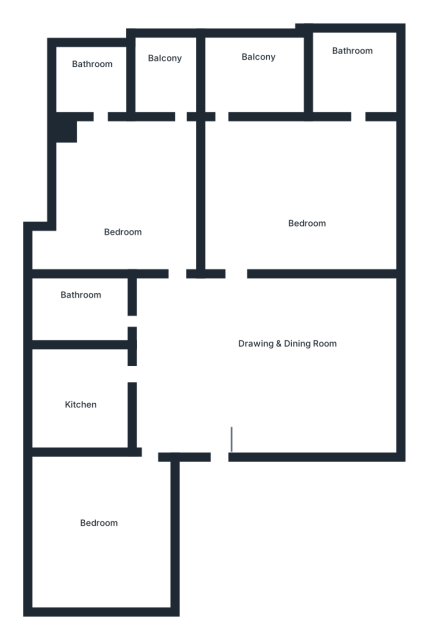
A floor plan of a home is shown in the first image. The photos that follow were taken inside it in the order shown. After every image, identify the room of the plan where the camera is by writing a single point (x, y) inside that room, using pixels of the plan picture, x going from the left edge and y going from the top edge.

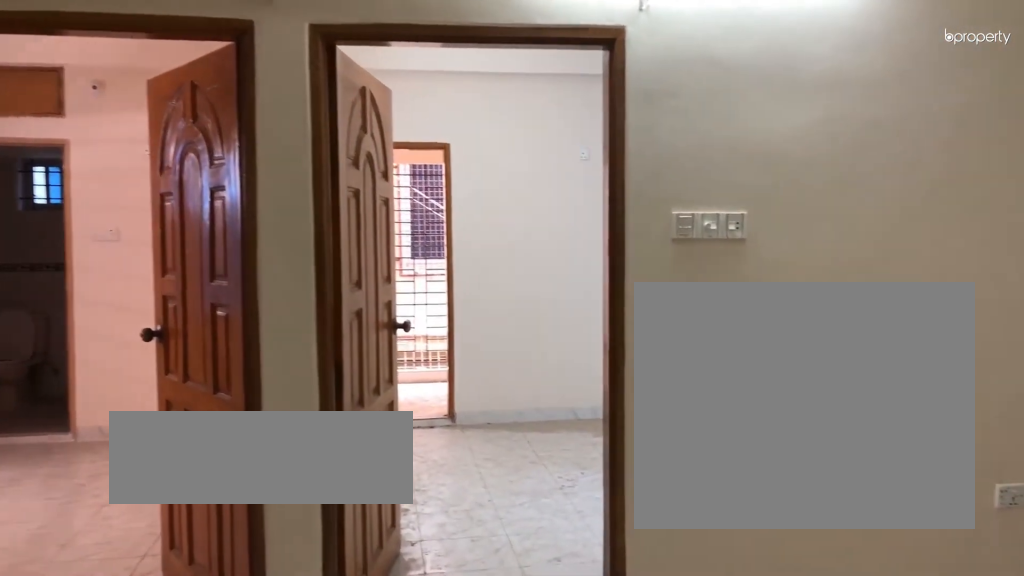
(258, 344)
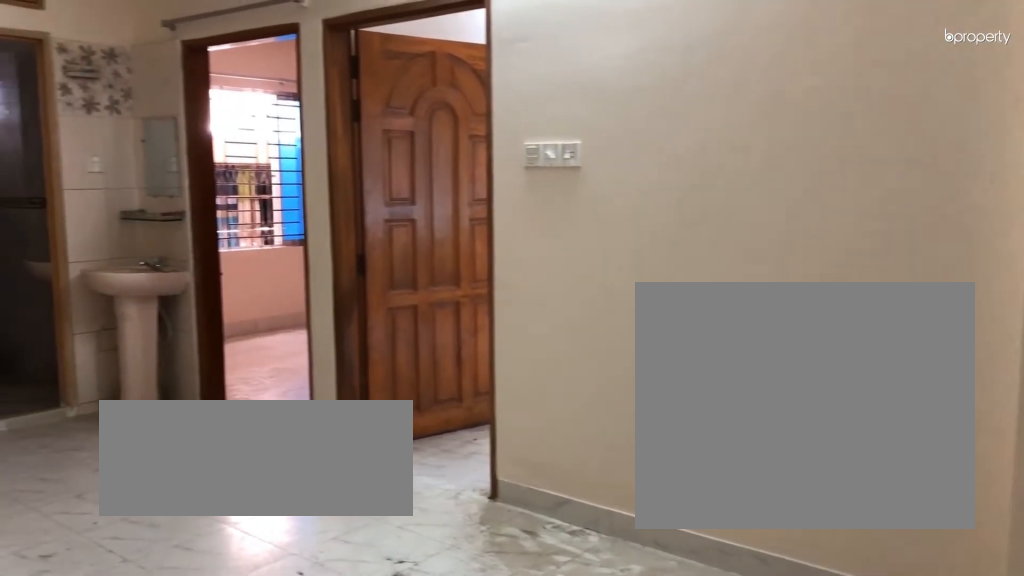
(258, 344)
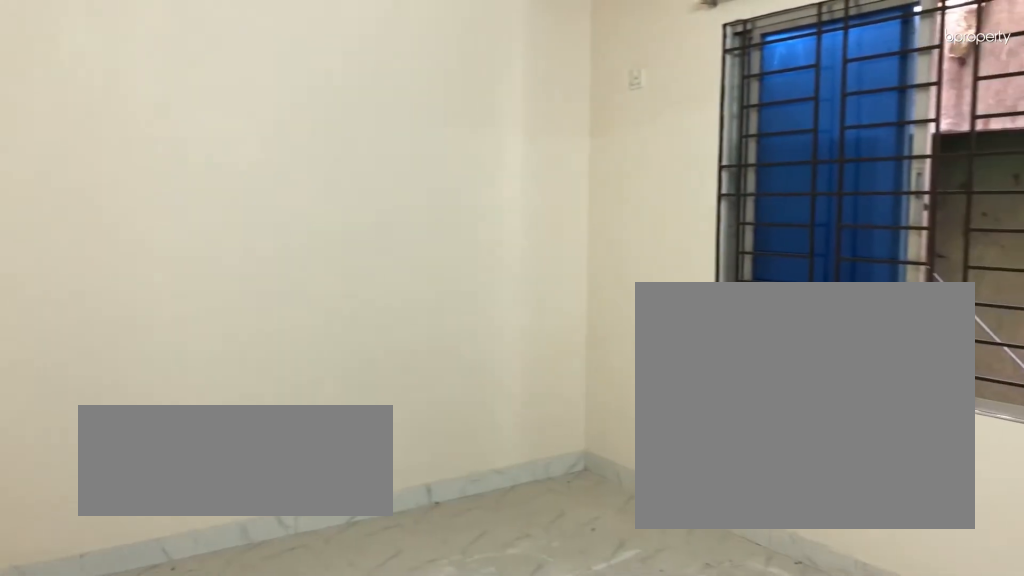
(106, 513)
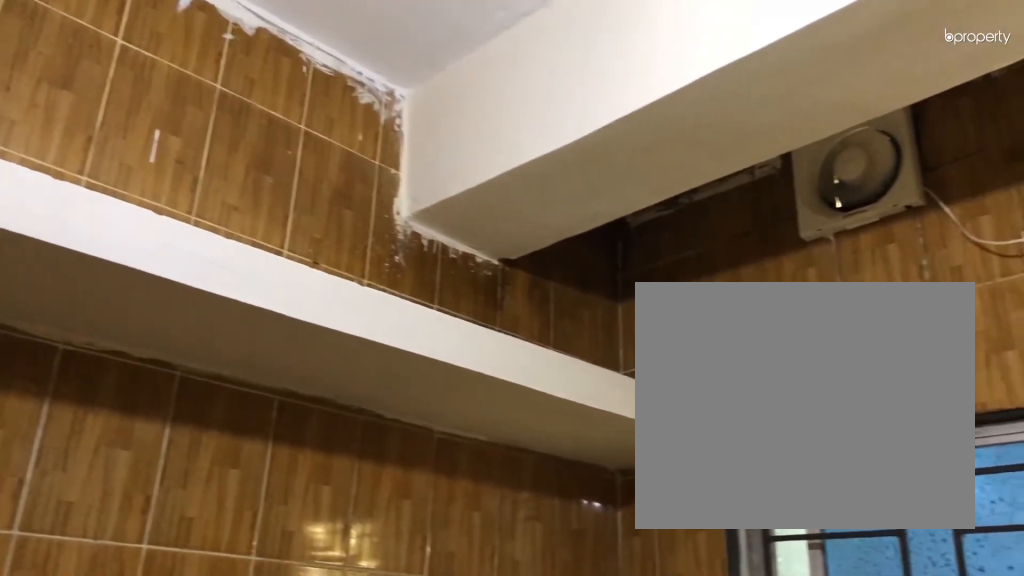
(79, 389)
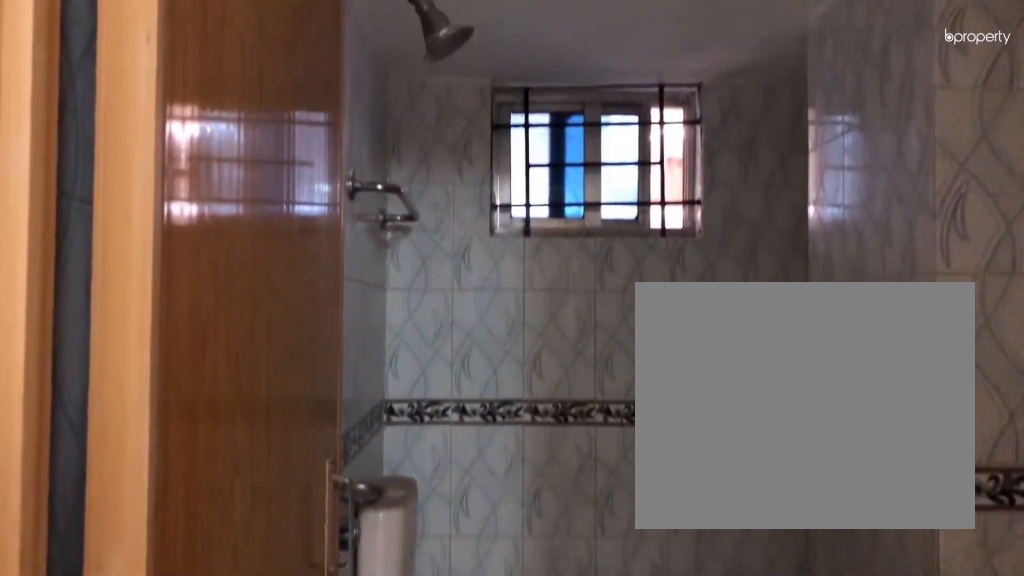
(82, 306)
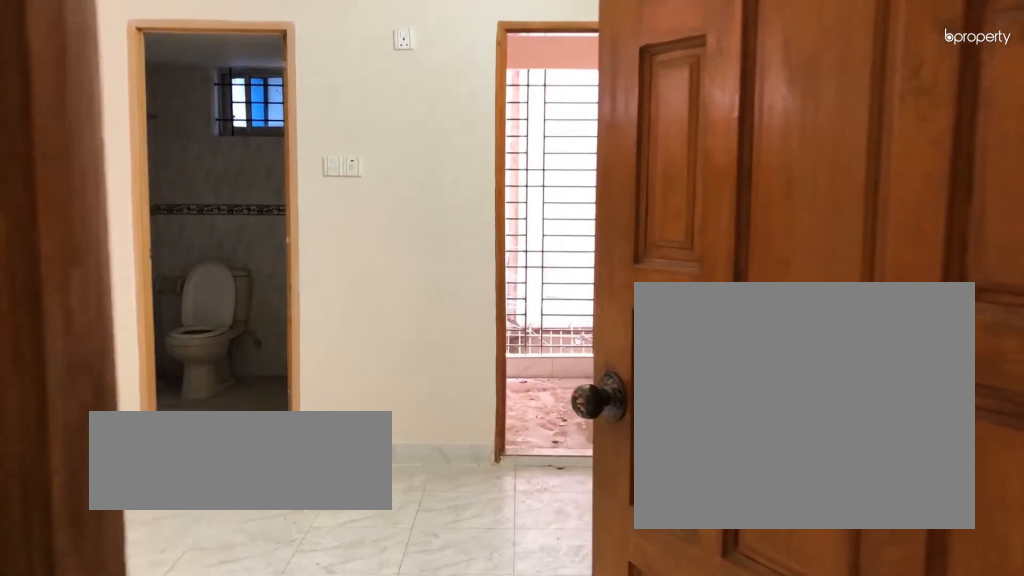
(173, 246)
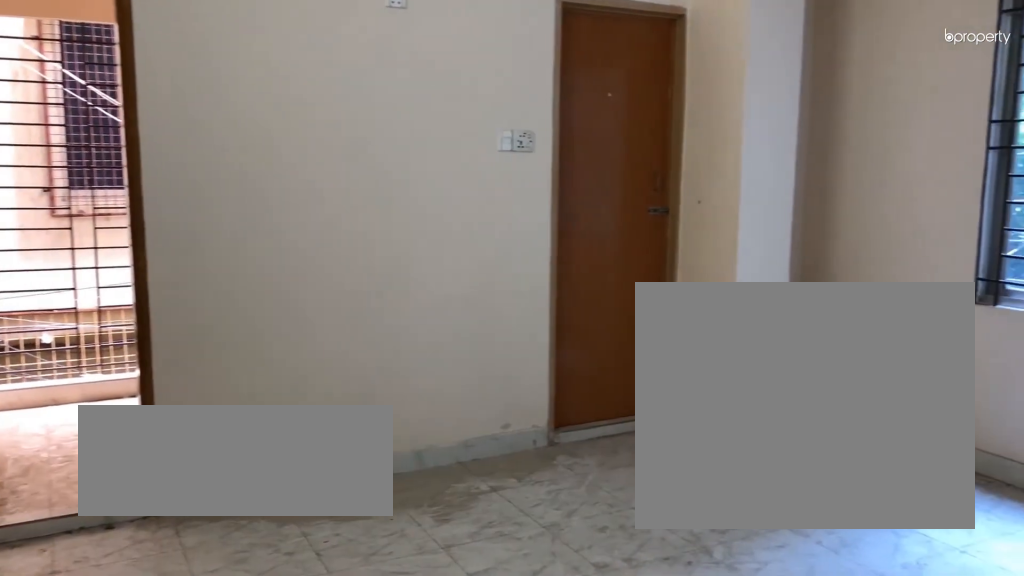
(311, 201)
